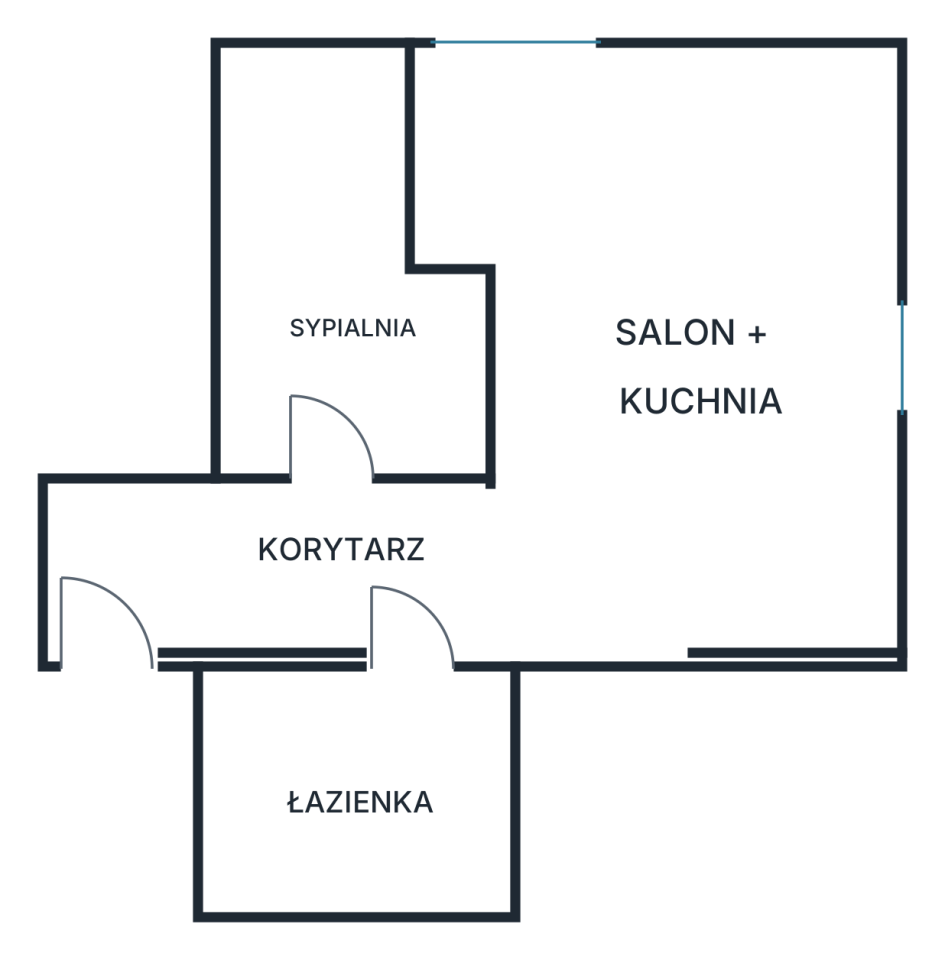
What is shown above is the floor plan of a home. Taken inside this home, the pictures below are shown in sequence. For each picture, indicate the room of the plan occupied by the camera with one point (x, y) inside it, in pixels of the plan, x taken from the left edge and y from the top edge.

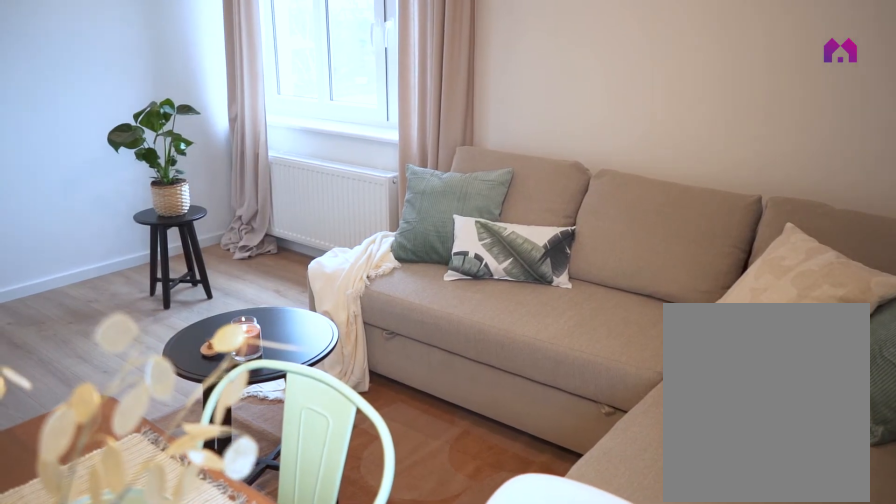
(659, 353)
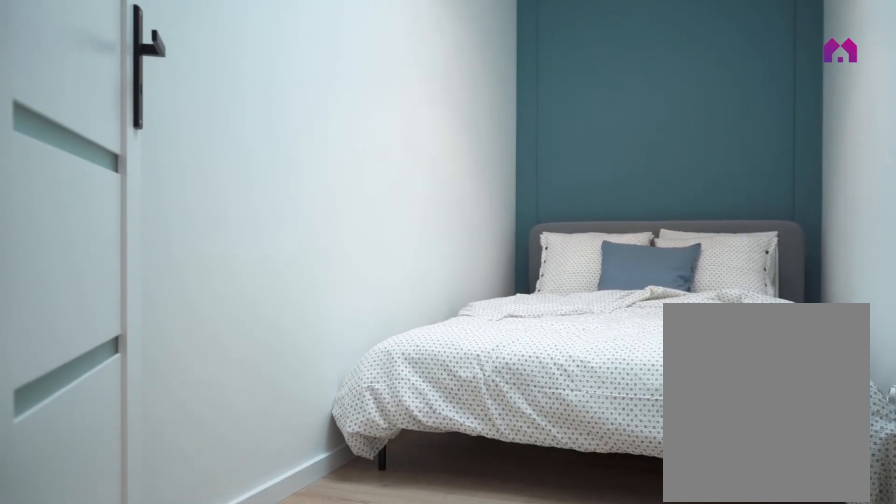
(336, 261)
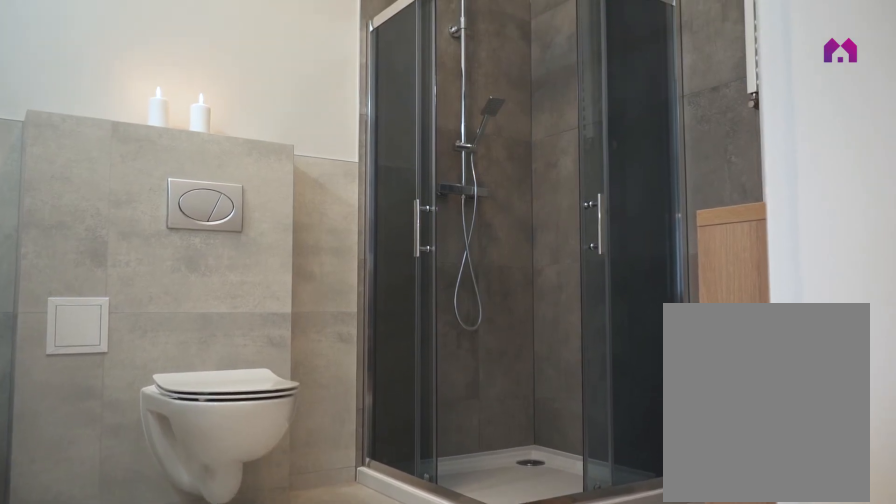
(356, 793)
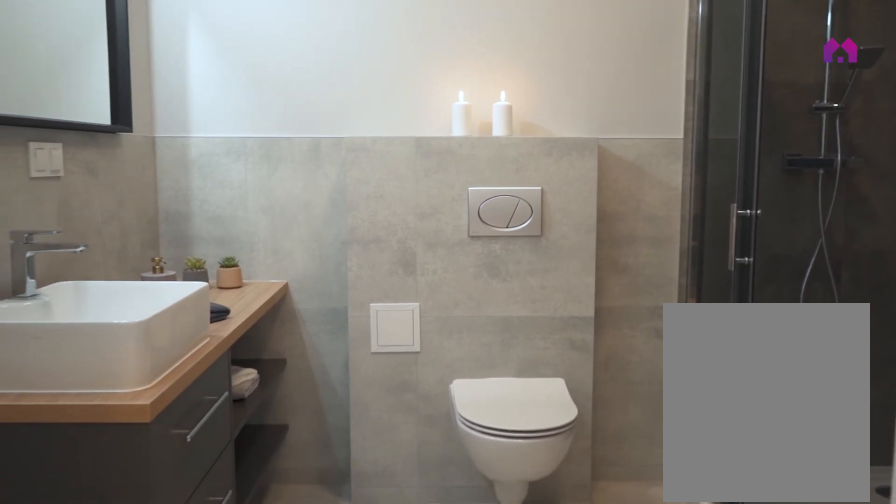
(356, 793)
